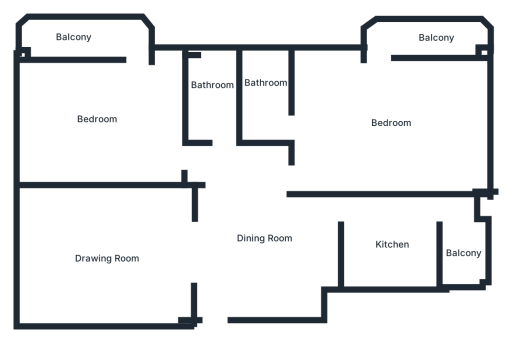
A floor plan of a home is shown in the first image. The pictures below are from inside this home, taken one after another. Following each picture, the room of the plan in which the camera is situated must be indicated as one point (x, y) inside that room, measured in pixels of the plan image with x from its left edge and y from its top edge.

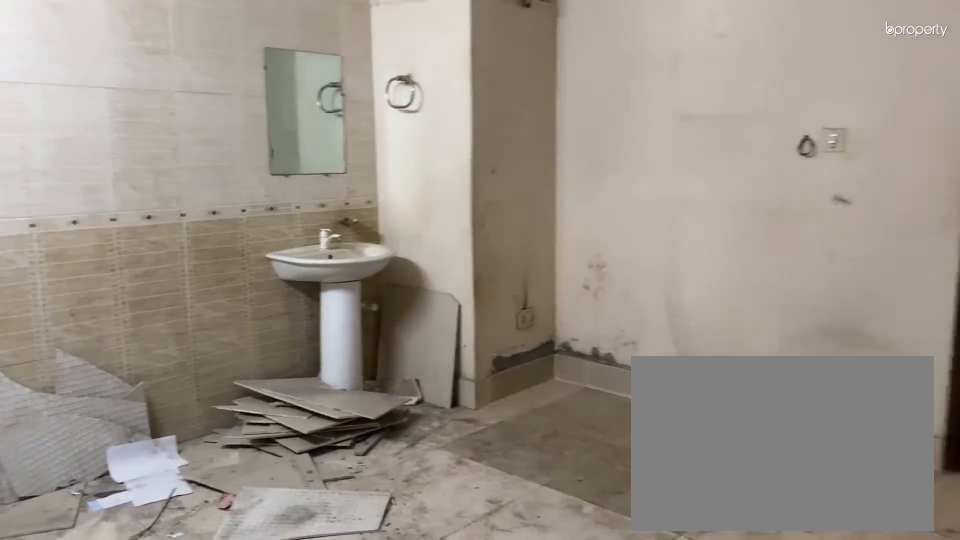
(259, 231)
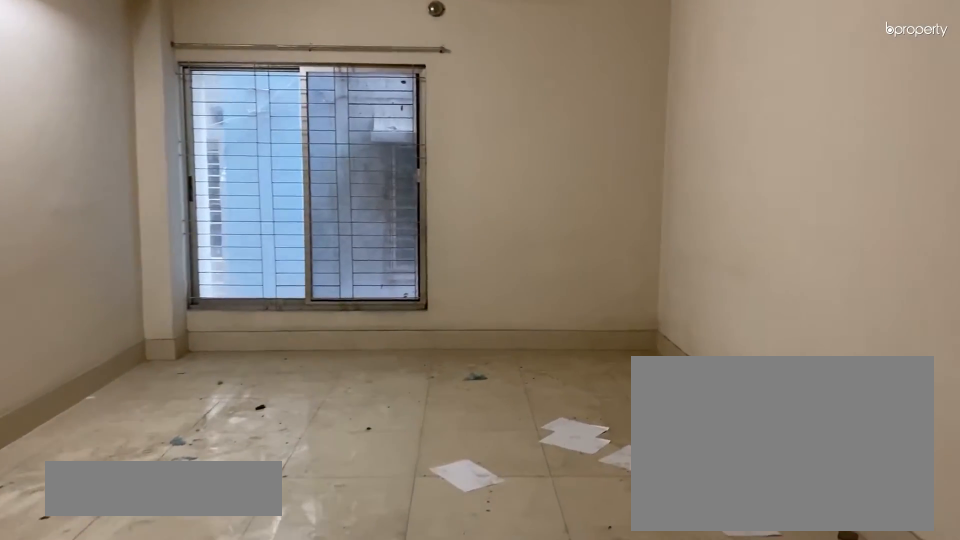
(101, 251)
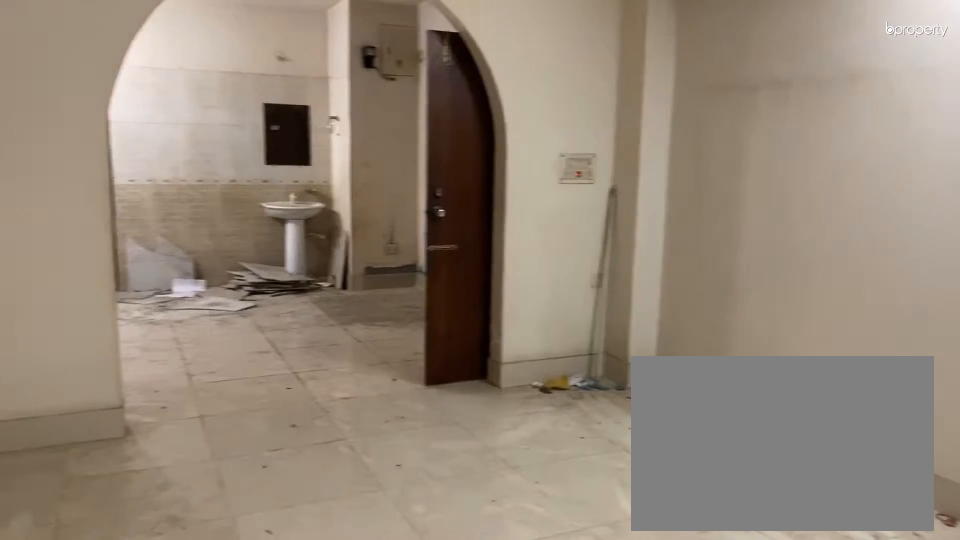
(101, 251)
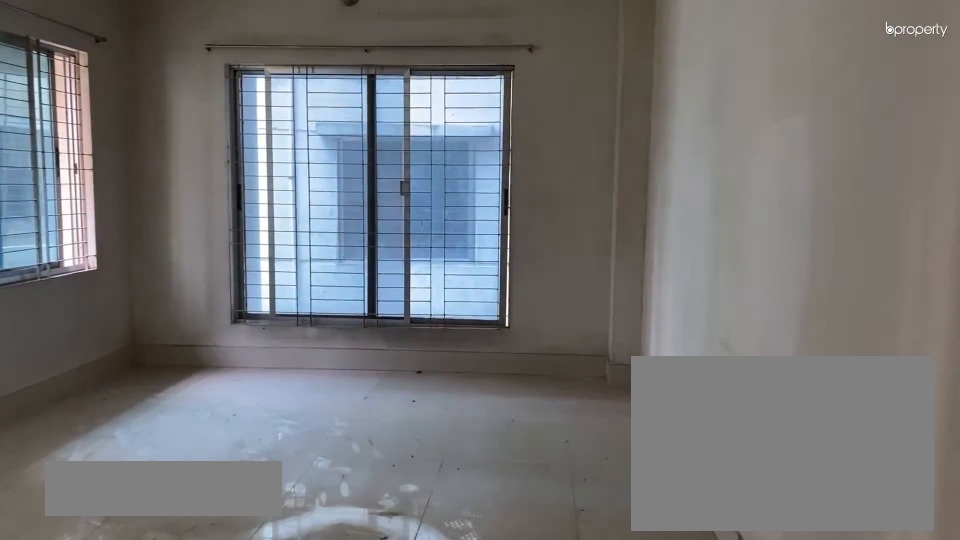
(391, 116)
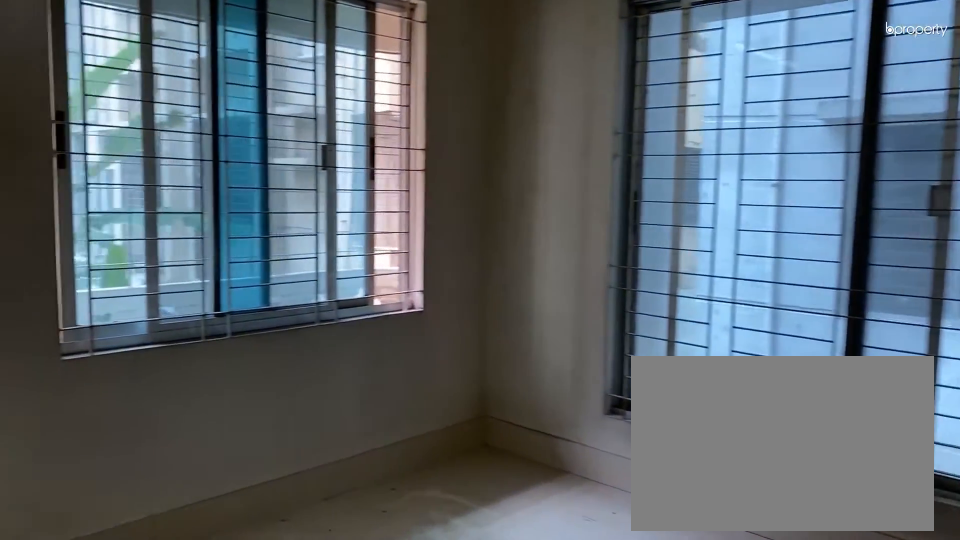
(391, 116)
